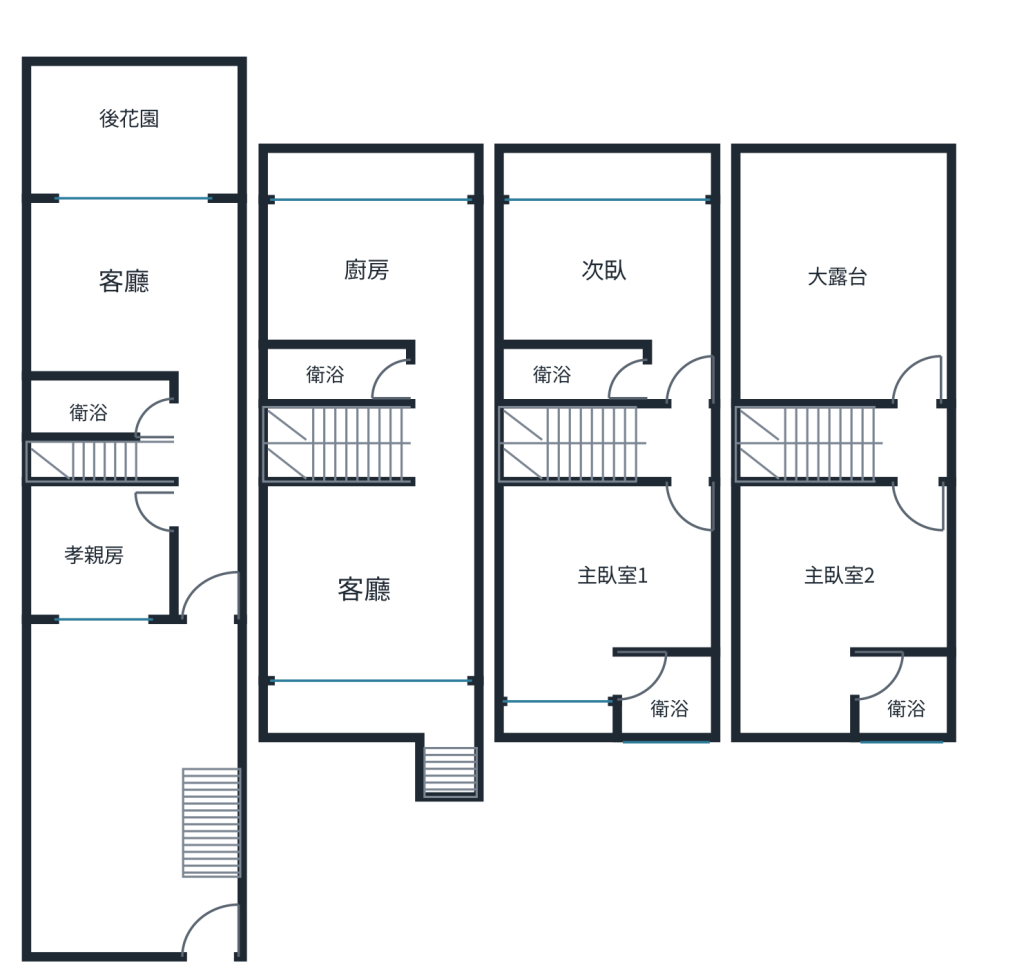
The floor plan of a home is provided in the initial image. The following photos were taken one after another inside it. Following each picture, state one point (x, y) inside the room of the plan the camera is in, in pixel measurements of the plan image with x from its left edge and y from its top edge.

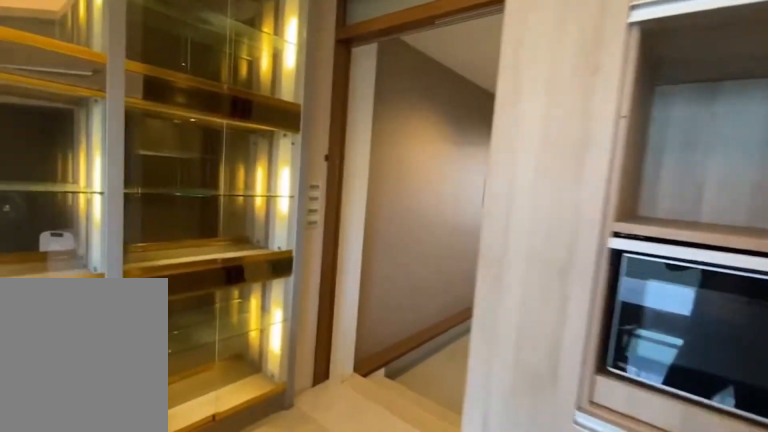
(376, 256)
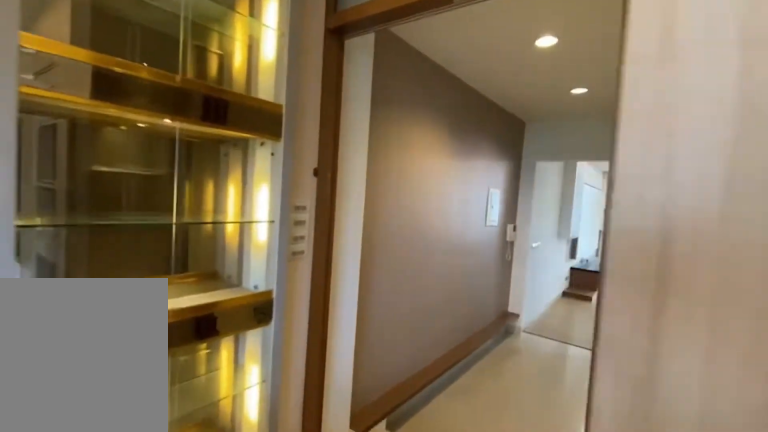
(376, 257)
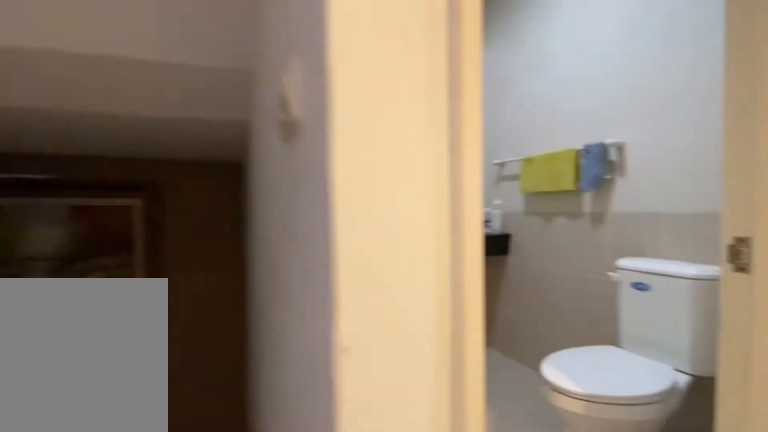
(342, 374)
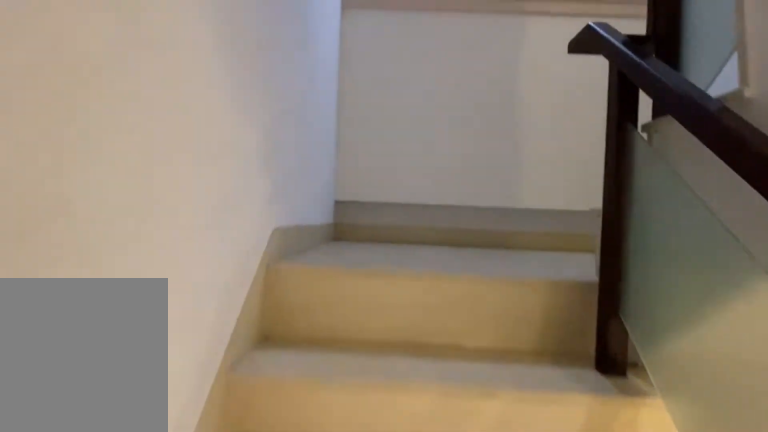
(350, 451)
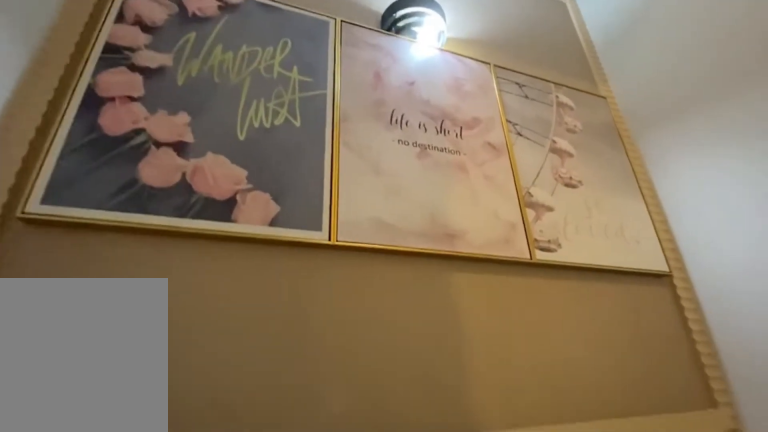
(352, 451)
